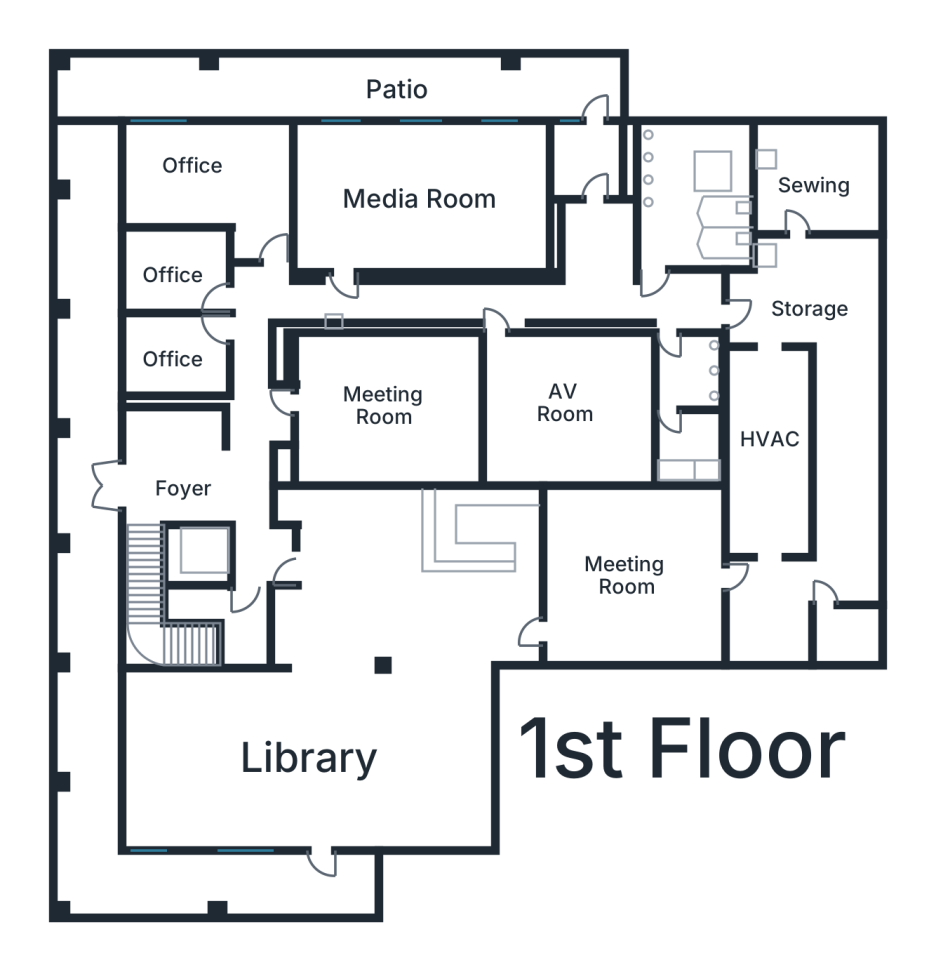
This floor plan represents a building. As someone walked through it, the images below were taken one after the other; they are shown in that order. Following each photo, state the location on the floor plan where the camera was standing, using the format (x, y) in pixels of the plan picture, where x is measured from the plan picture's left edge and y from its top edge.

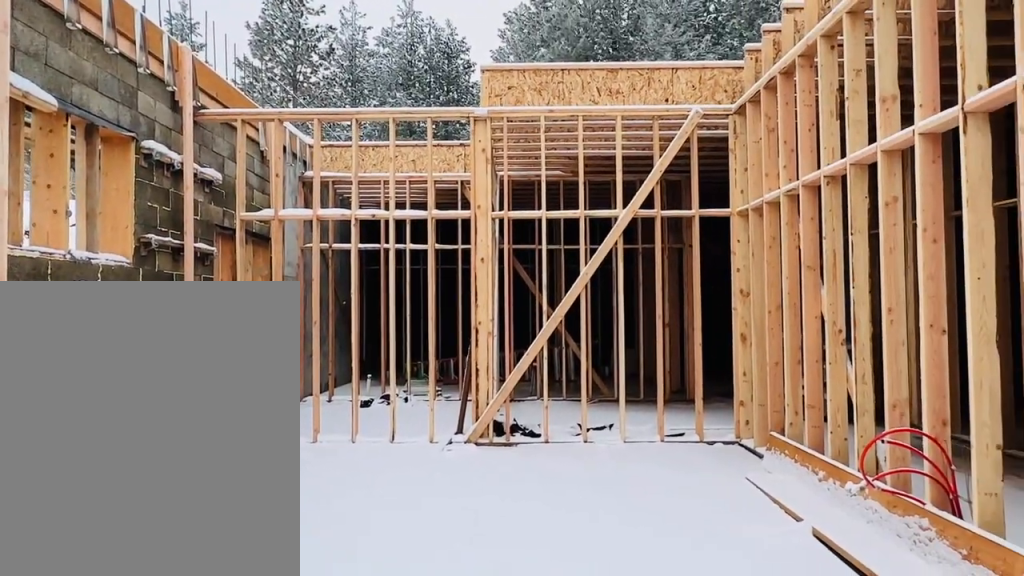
(365, 193)
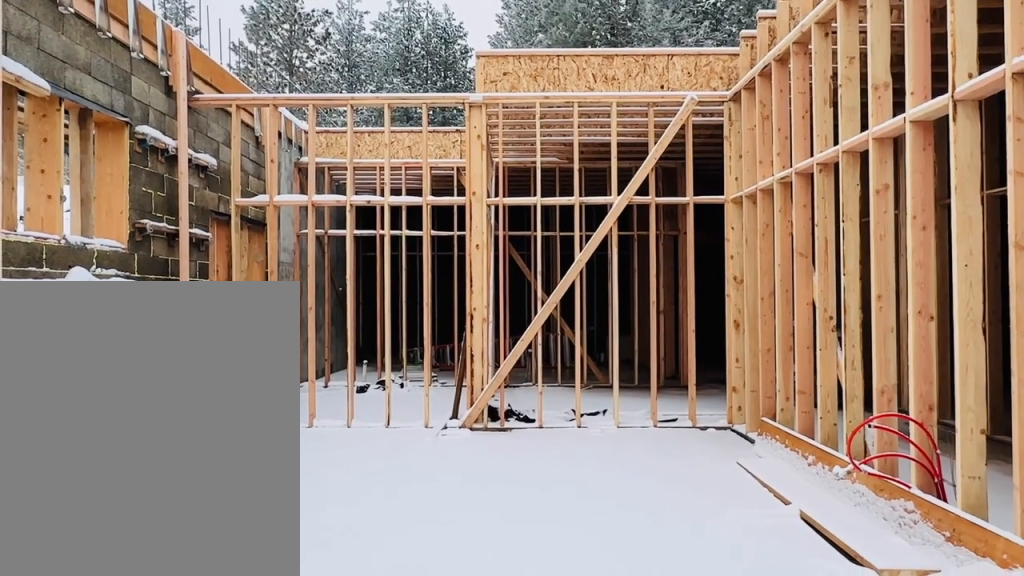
(365, 193)
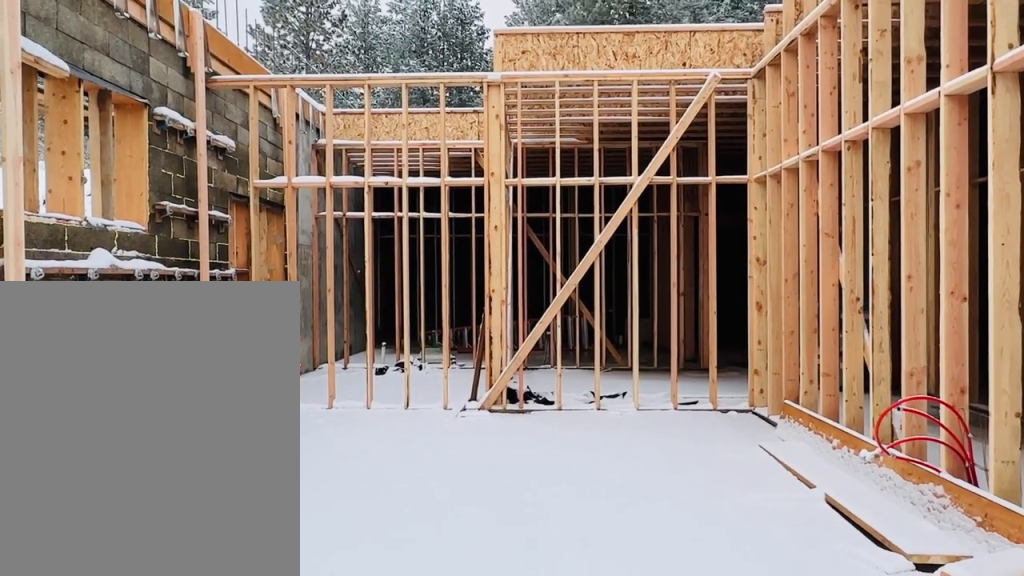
(365, 193)
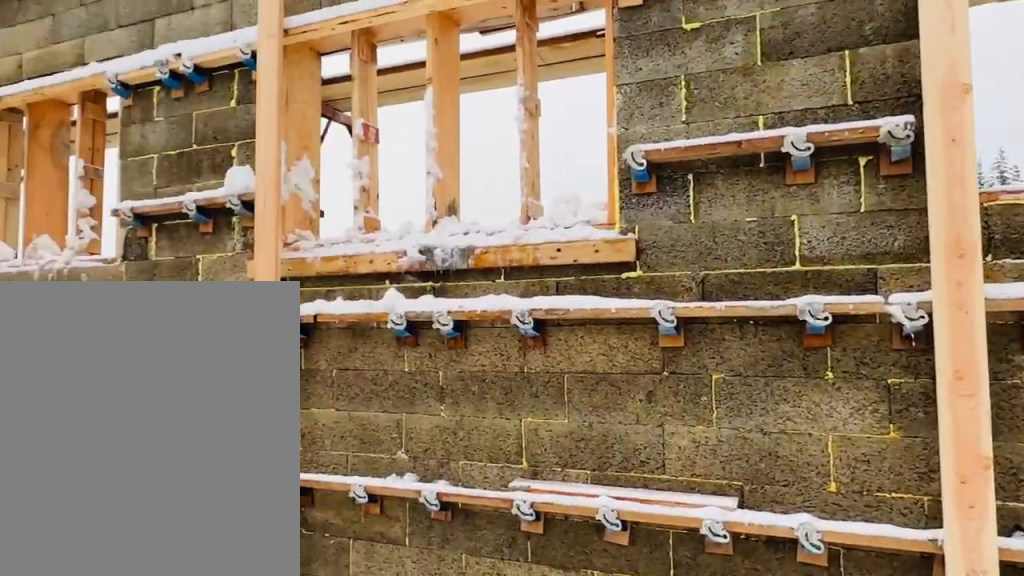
(519, 197)
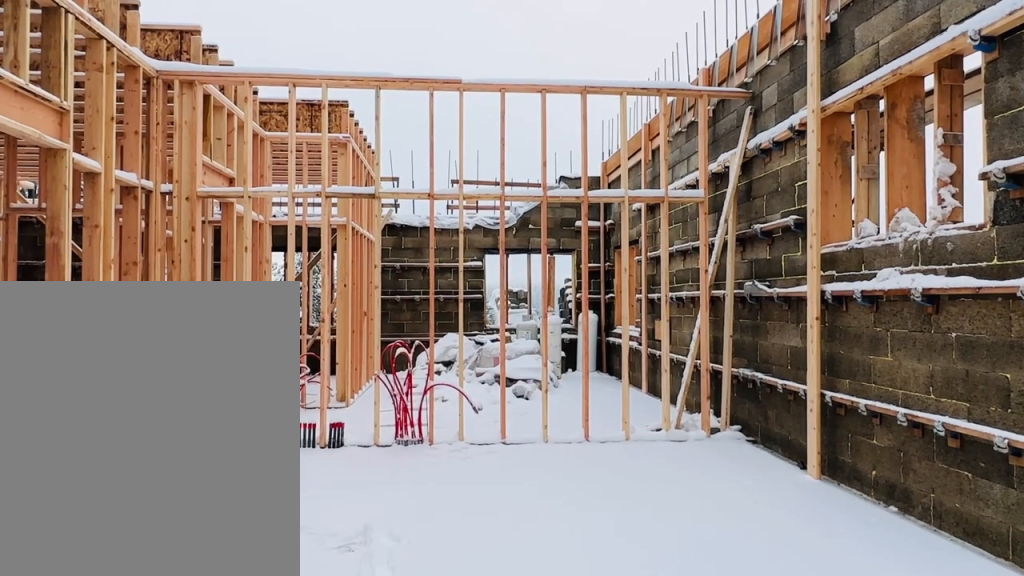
(523, 193)
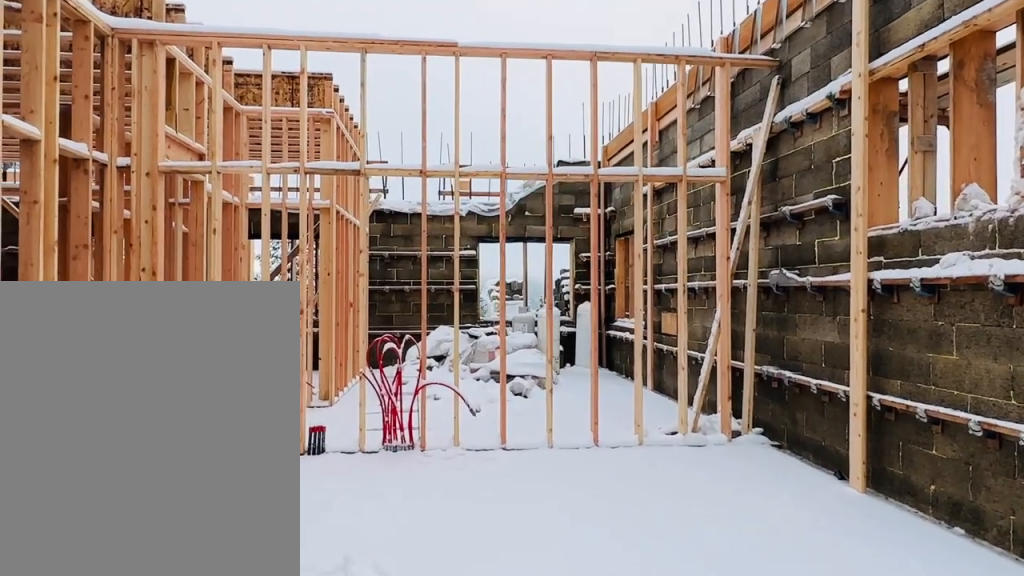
(500, 193)
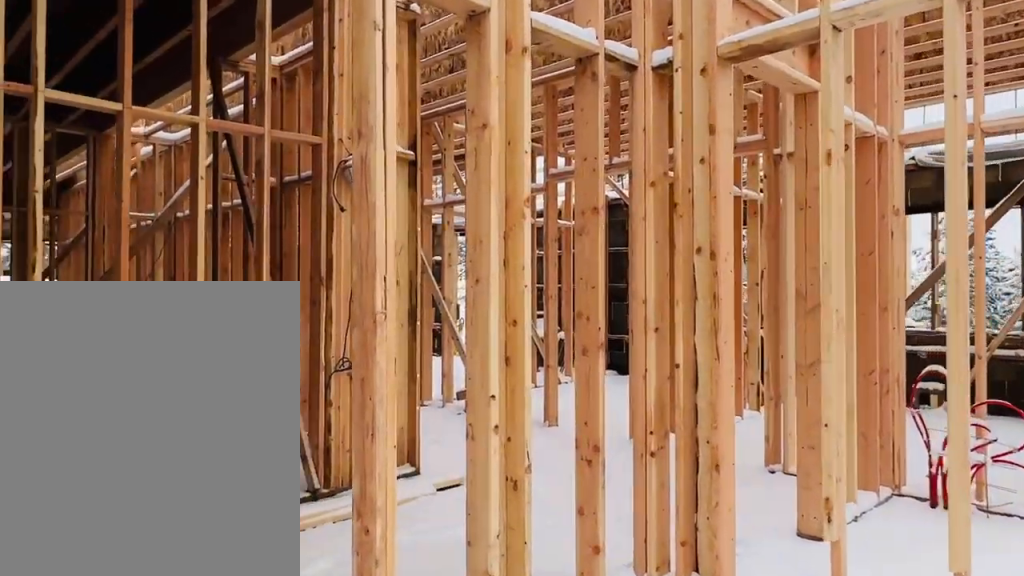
(369, 225)
